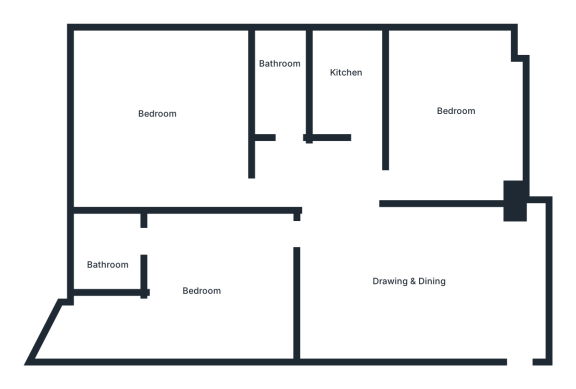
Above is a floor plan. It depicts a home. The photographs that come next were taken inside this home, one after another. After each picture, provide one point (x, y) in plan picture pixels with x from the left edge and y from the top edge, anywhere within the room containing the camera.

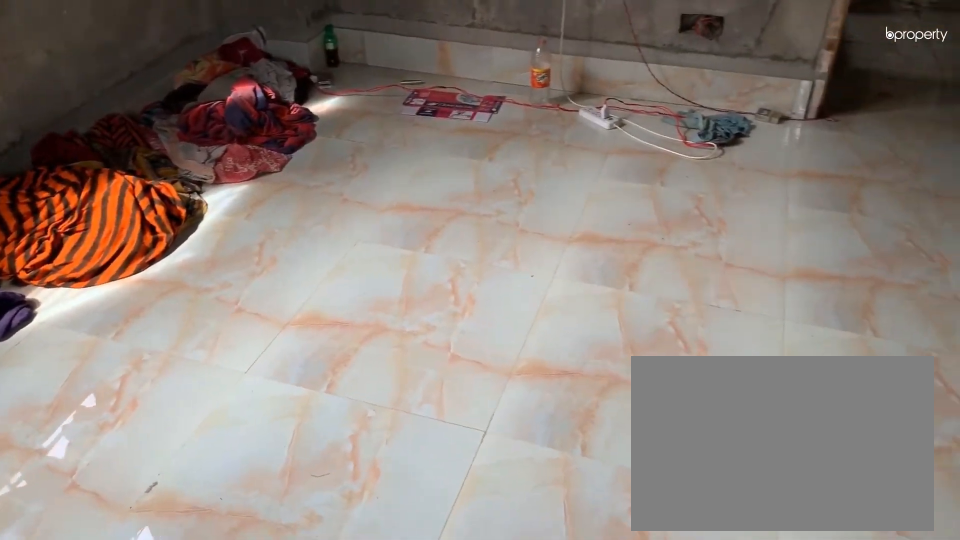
(158, 110)
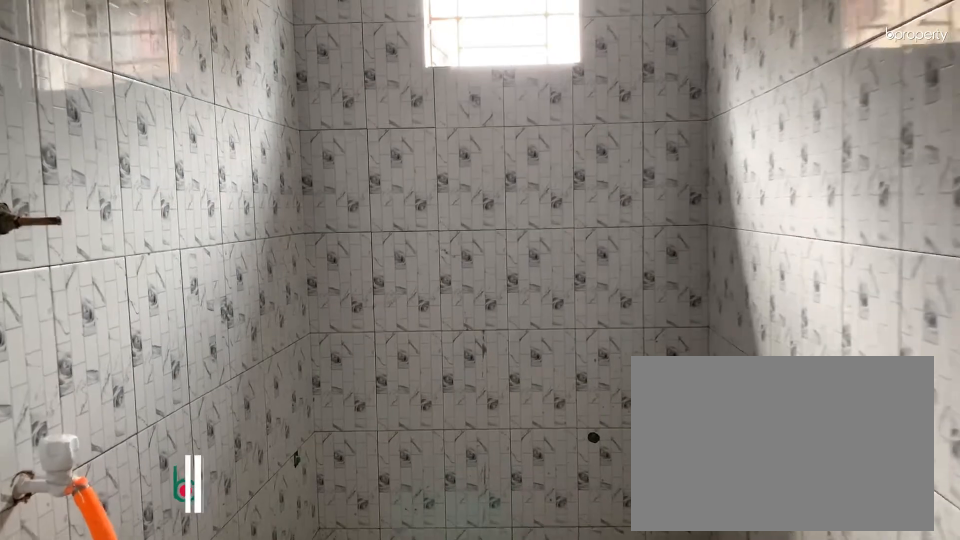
(278, 71)
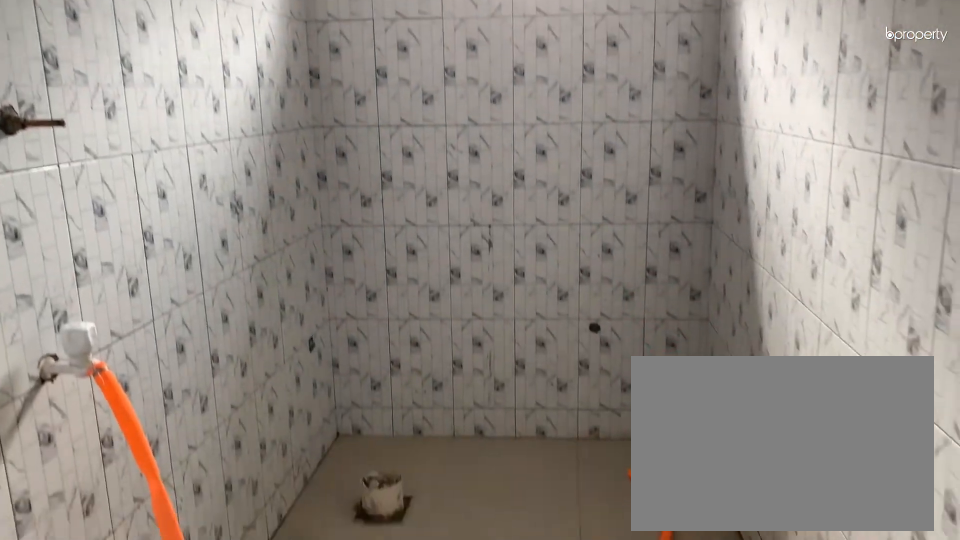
(279, 72)
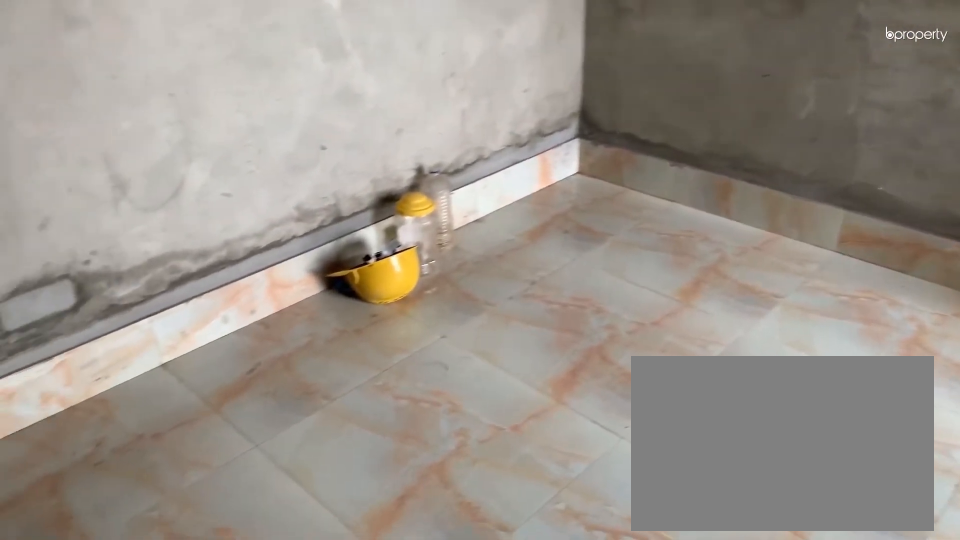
(209, 283)
